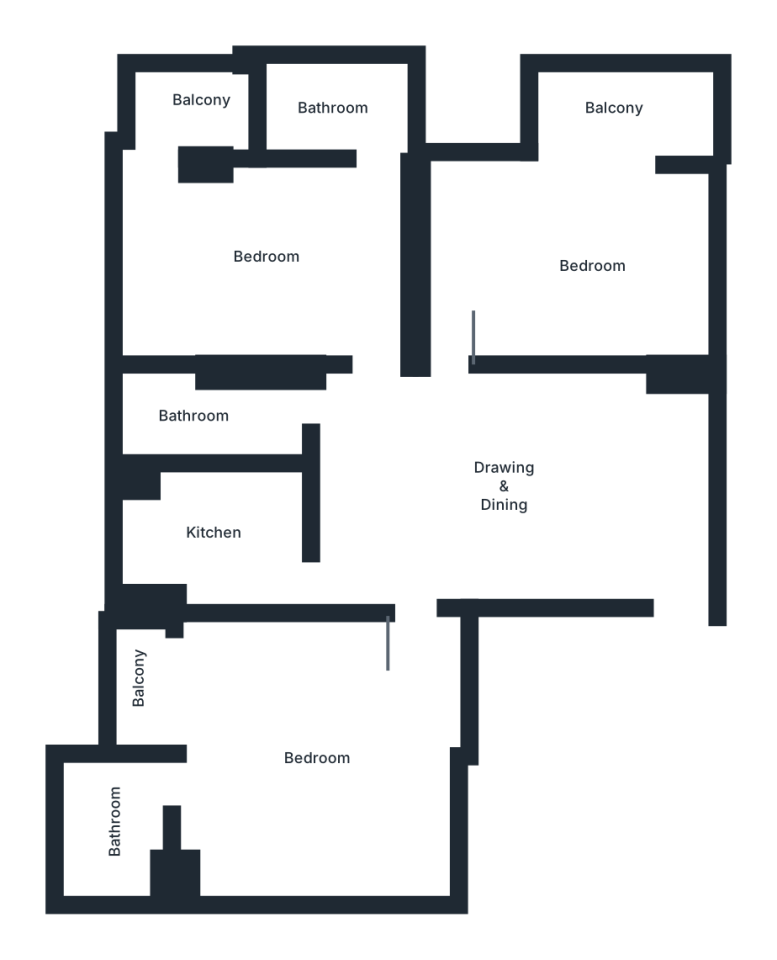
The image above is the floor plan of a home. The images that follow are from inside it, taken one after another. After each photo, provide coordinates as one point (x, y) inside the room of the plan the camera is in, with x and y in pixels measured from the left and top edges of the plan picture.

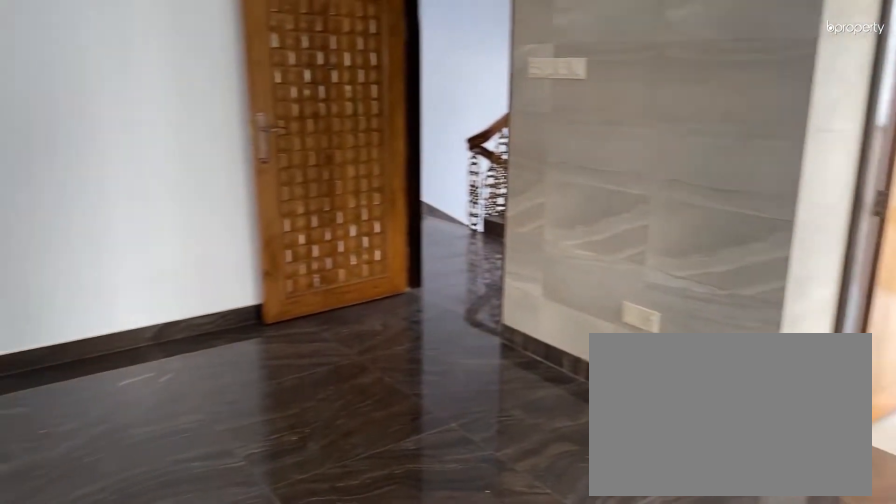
(507, 466)
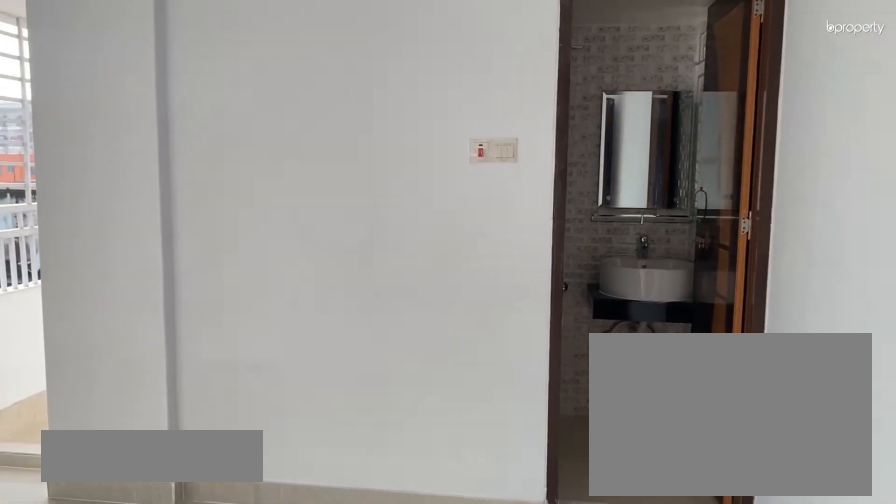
(273, 252)
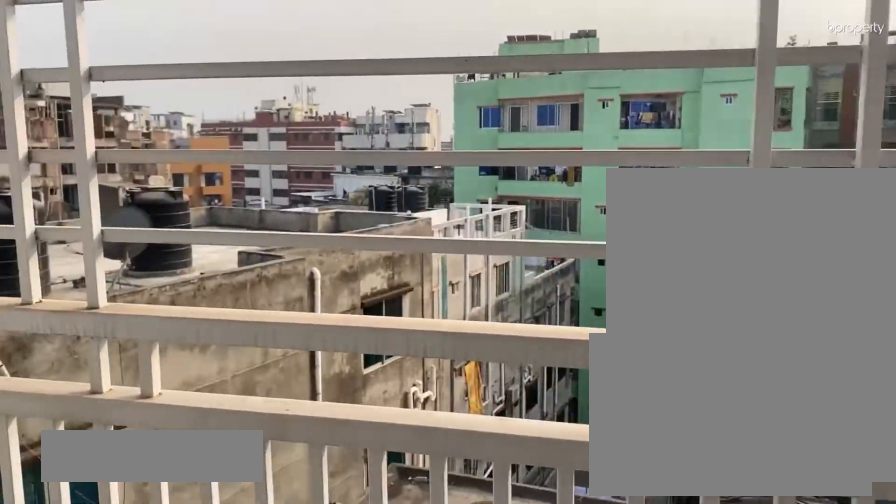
(140, 674)
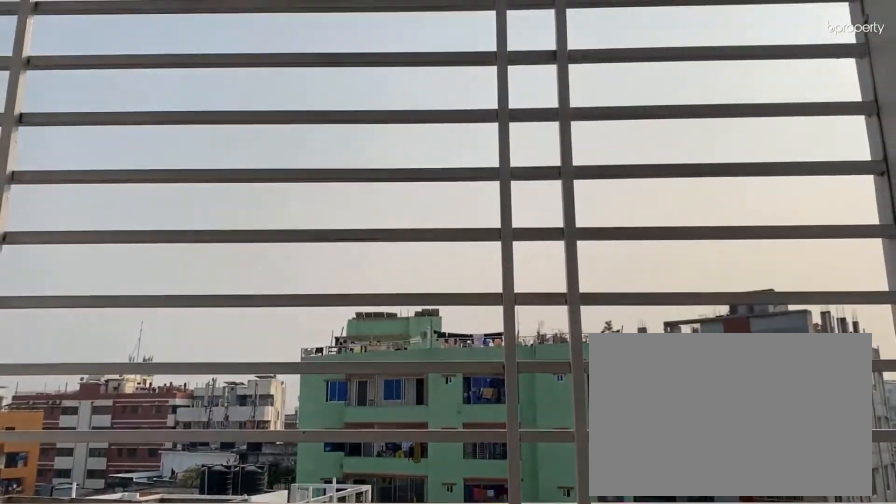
(140, 674)
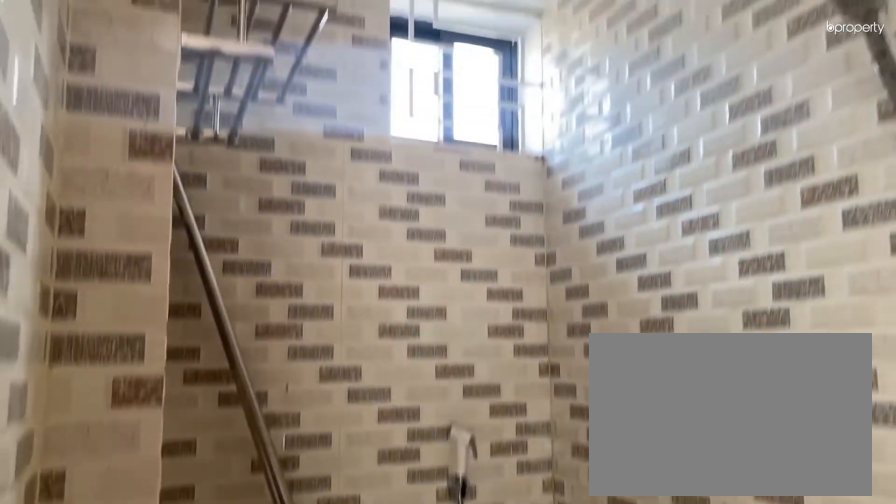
(114, 809)
